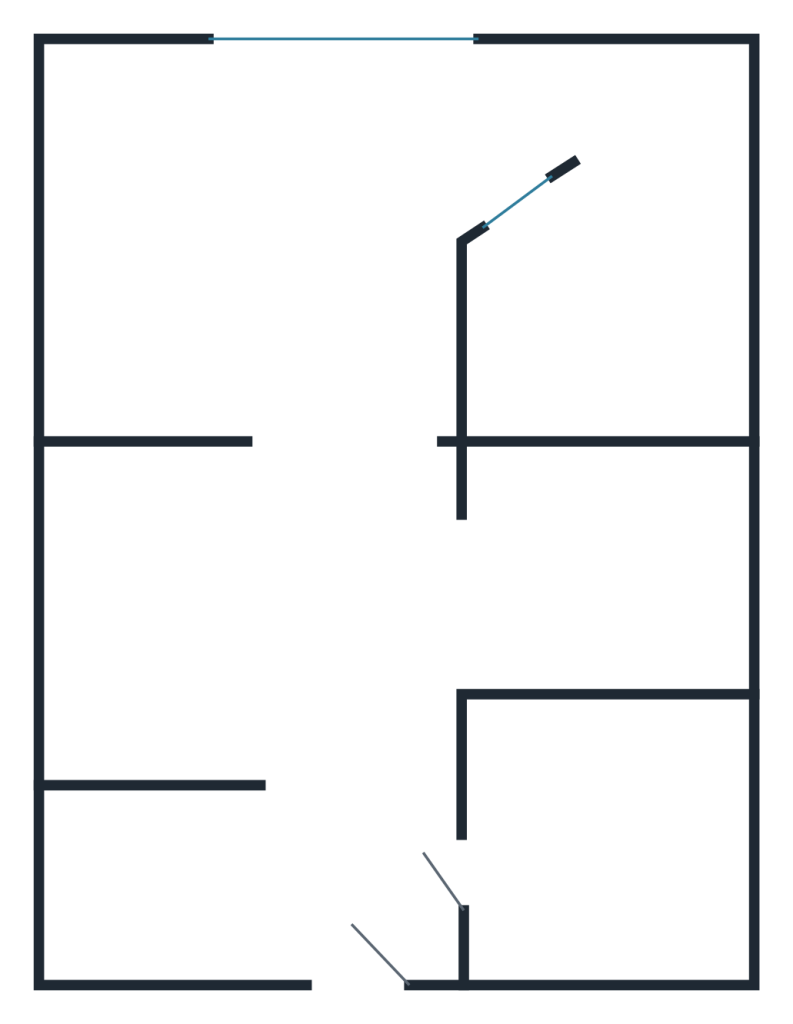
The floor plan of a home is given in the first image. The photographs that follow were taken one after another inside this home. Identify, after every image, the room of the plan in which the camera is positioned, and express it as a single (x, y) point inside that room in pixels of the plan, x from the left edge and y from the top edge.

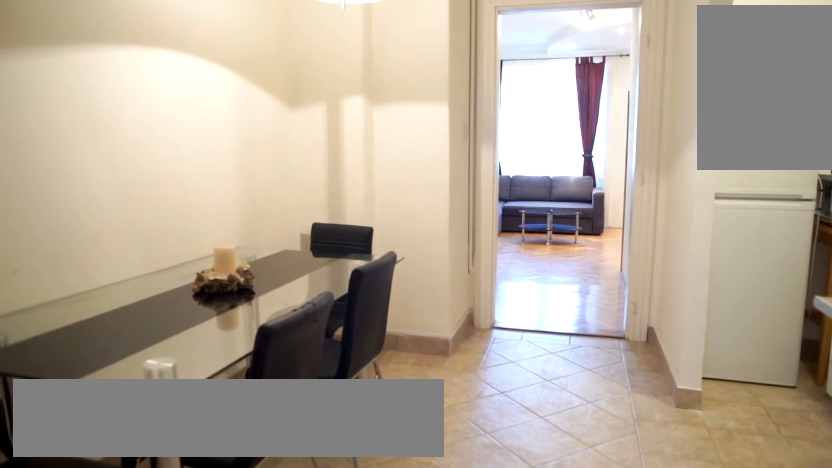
(280, 639)
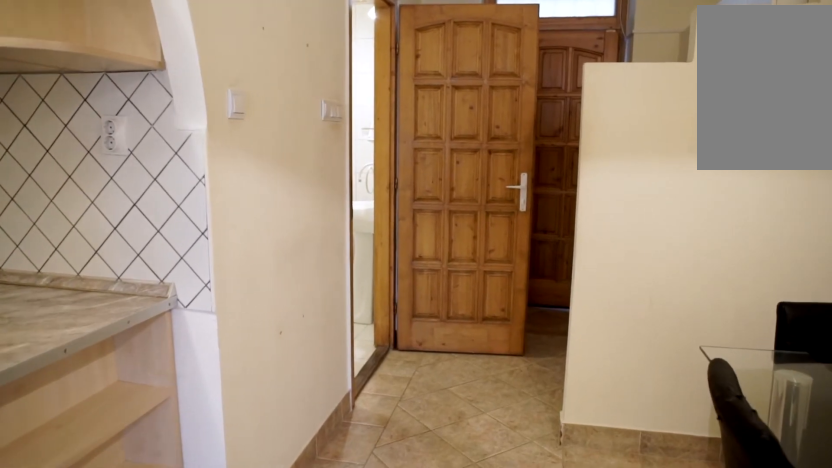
(281, 640)
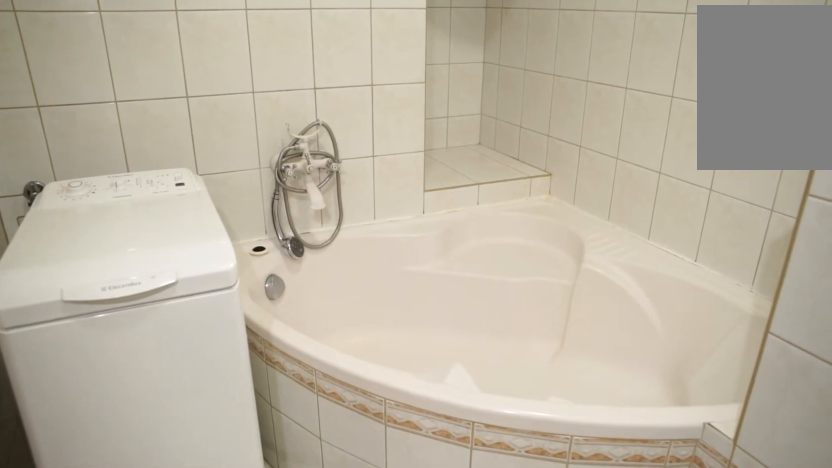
(578, 838)
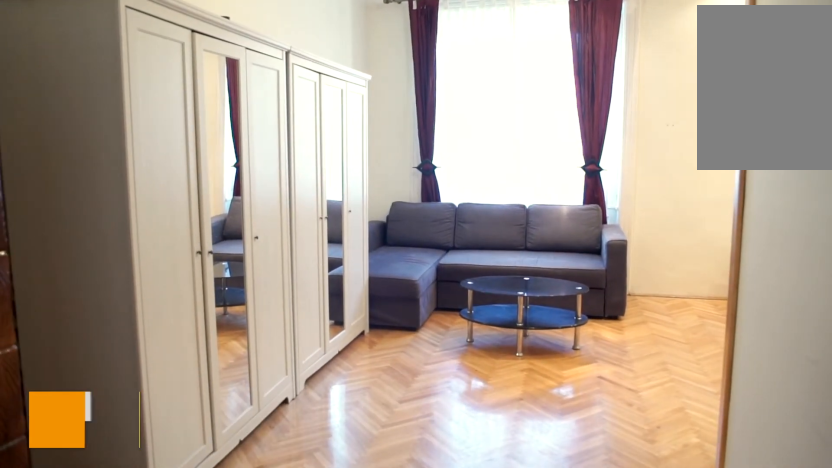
(307, 262)
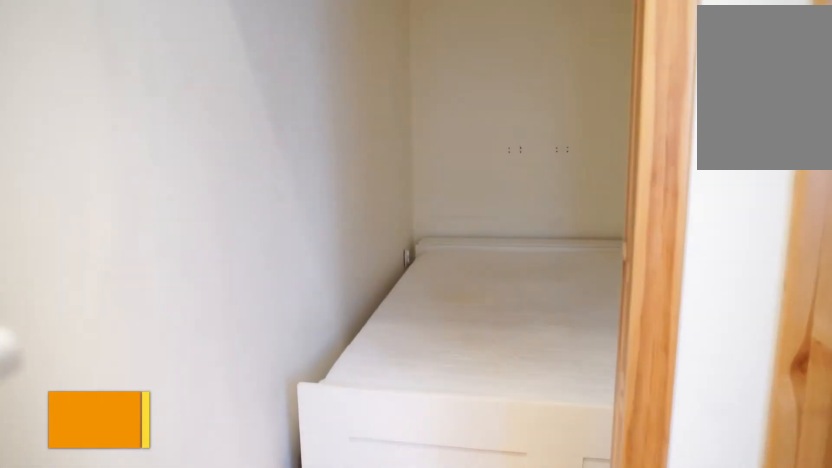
(629, 304)
